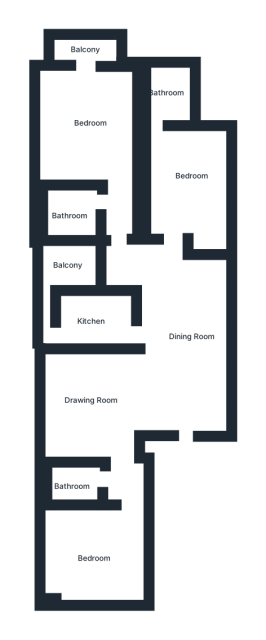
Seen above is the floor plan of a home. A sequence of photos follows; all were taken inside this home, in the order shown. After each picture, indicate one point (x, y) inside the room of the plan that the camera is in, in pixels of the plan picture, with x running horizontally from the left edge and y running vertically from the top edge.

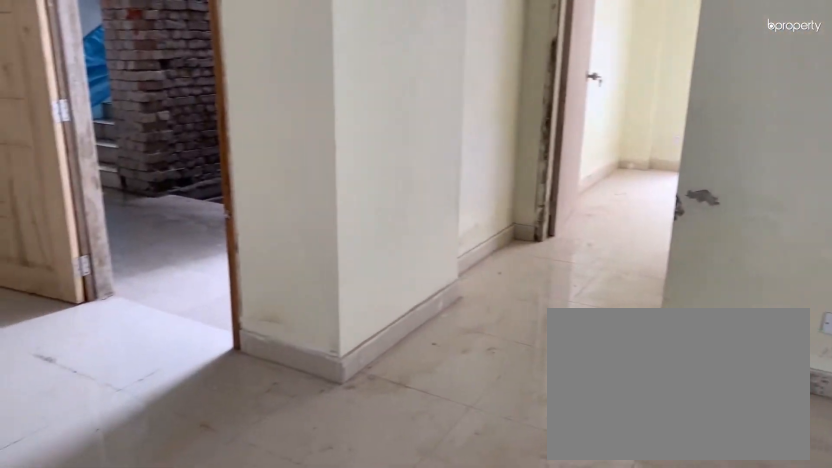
(85, 395)
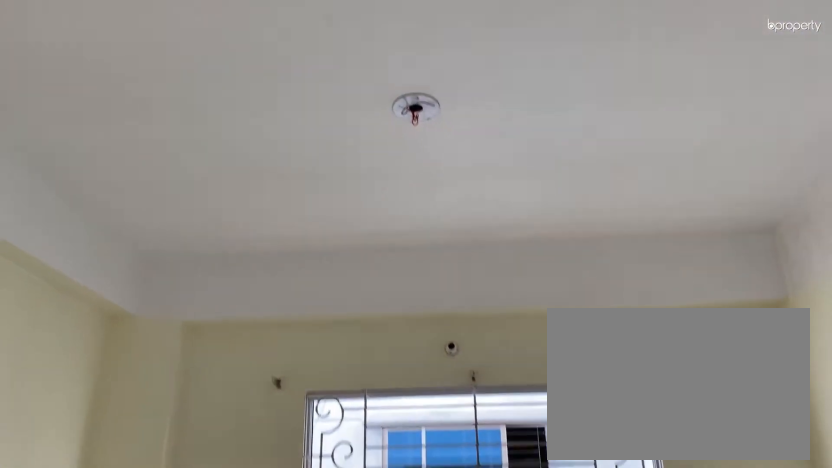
(85, 395)
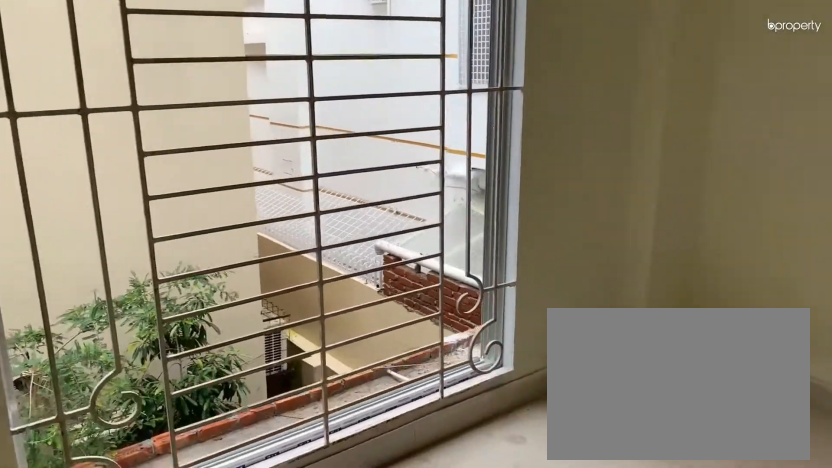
(93, 556)
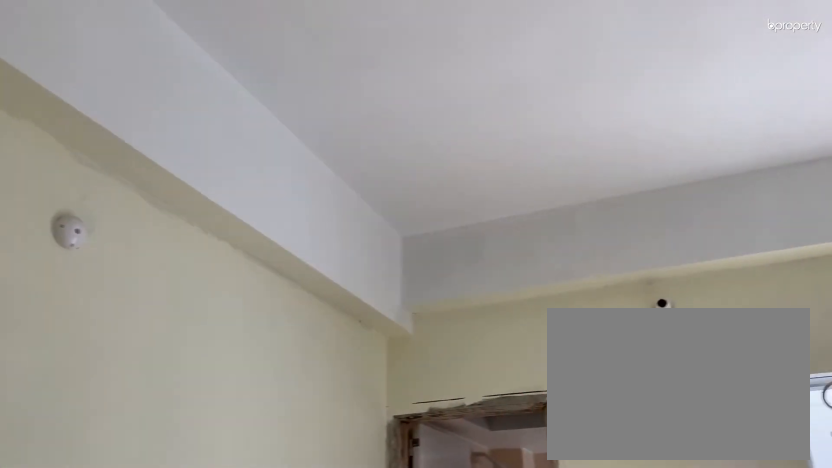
(182, 183)
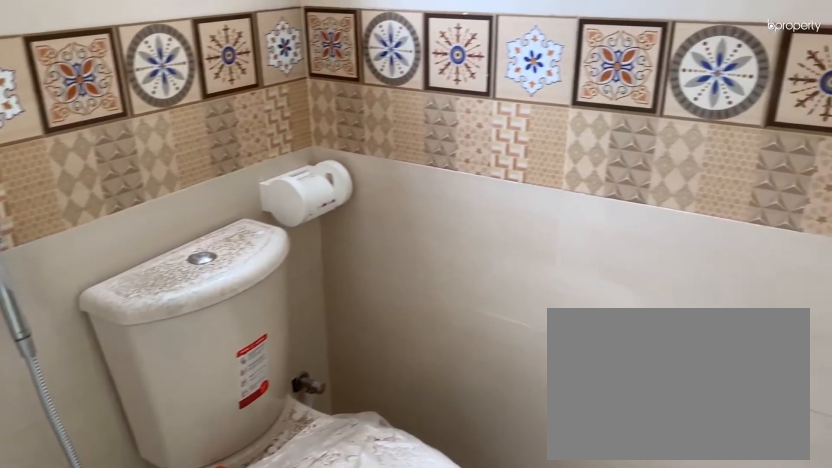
(167, 96)
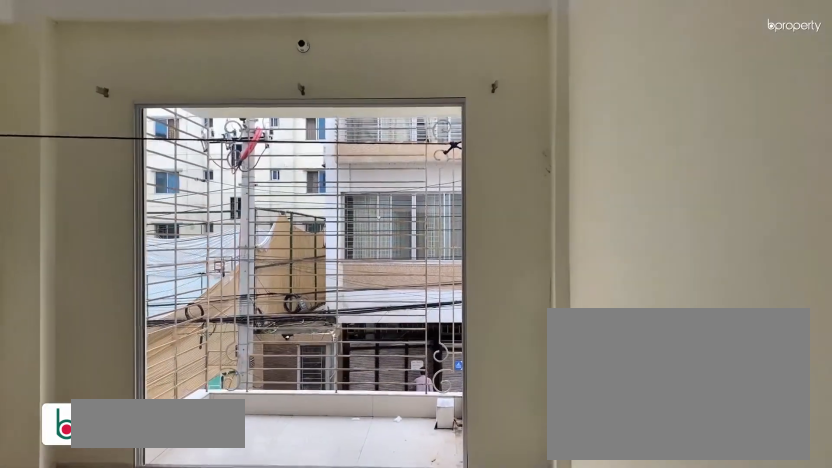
(83, 115)
